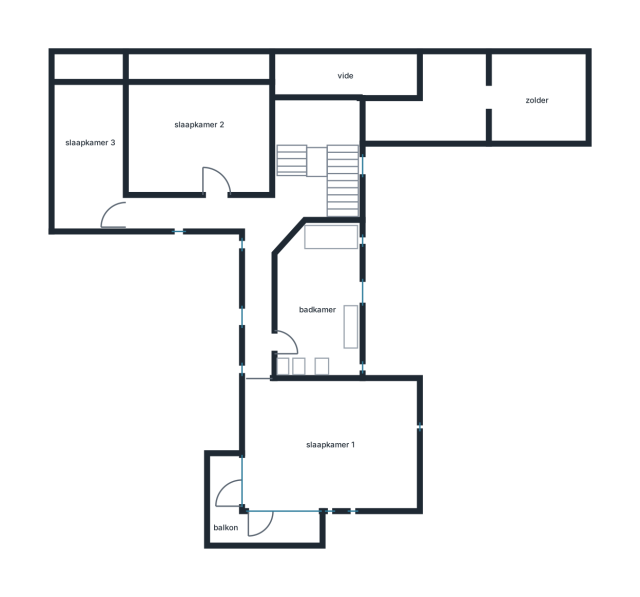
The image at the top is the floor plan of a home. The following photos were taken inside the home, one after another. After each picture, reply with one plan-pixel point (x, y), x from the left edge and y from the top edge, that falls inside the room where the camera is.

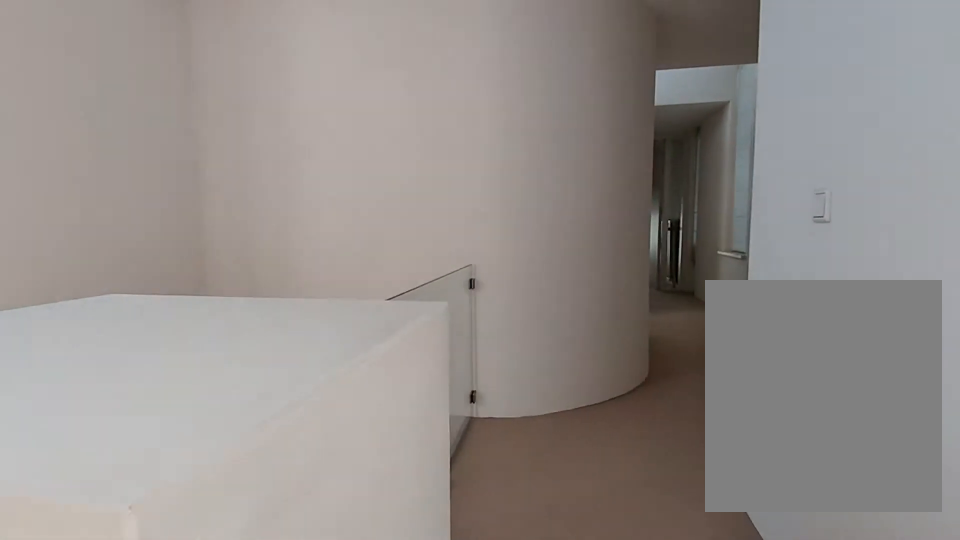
(266, 206)
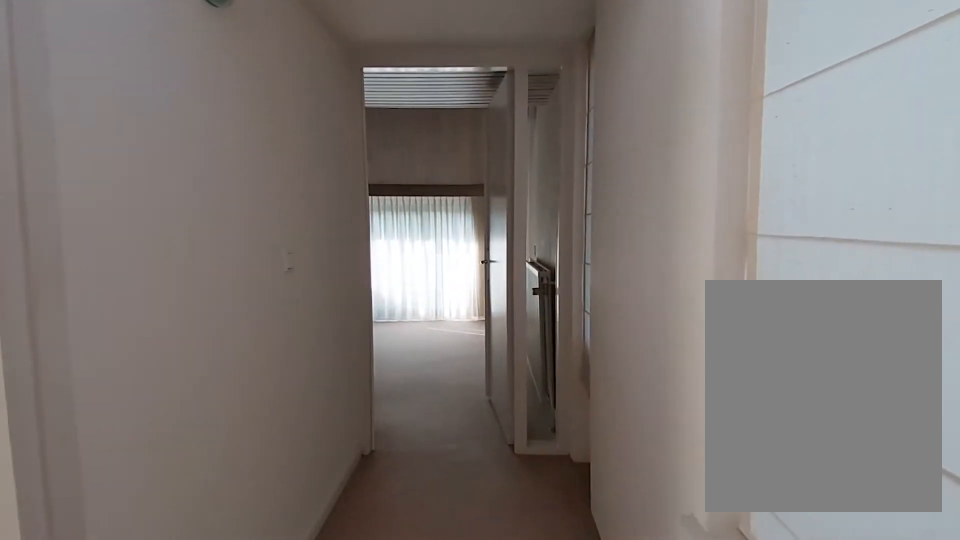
(266, 206)
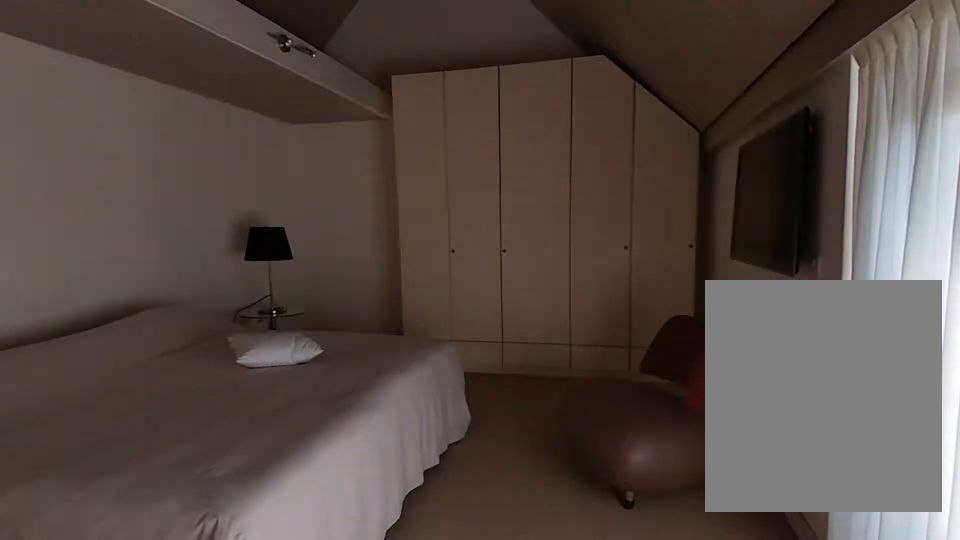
(330, 444)
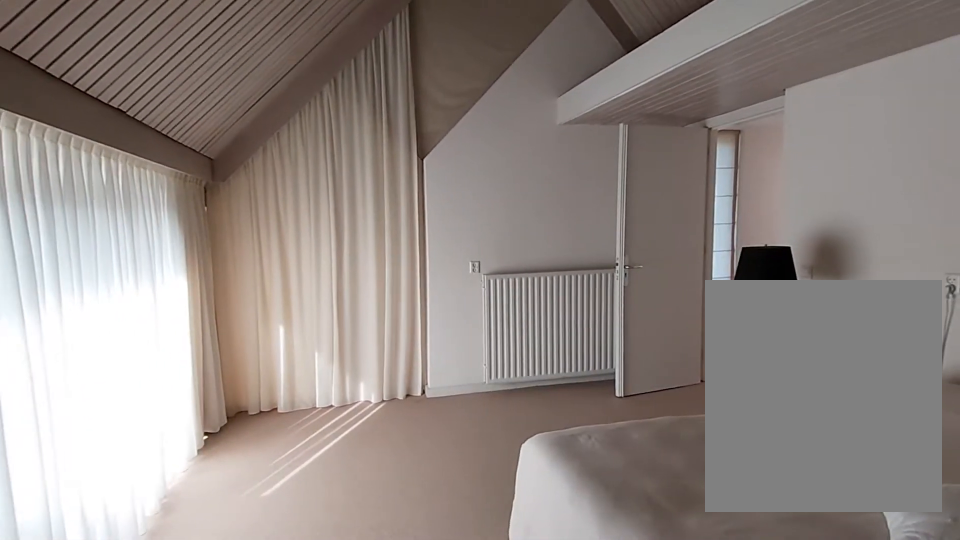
(330, 444)
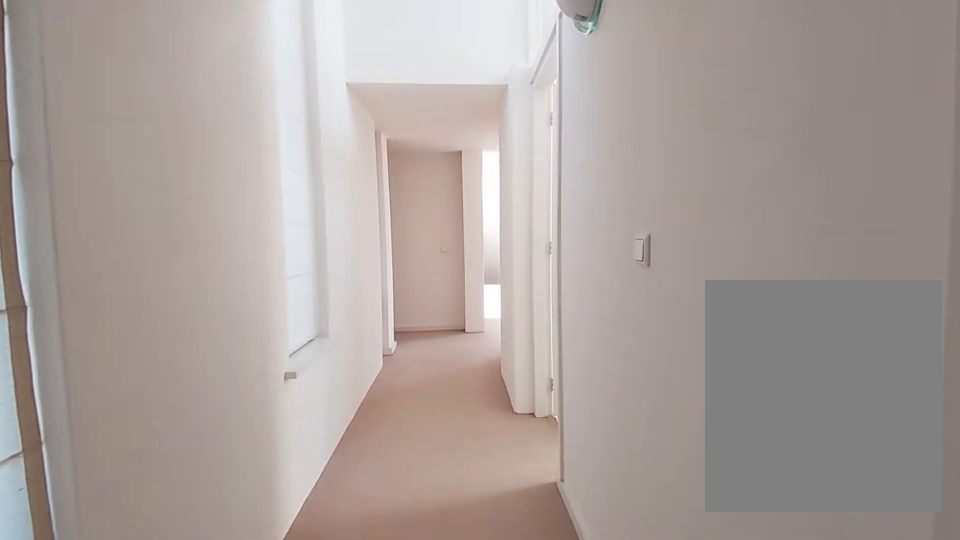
(266, 206)
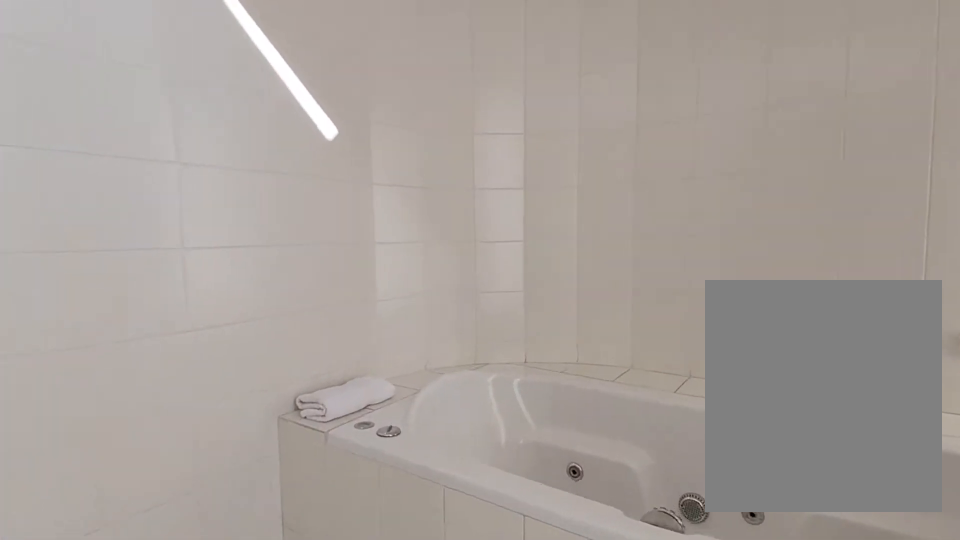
(318, 303)
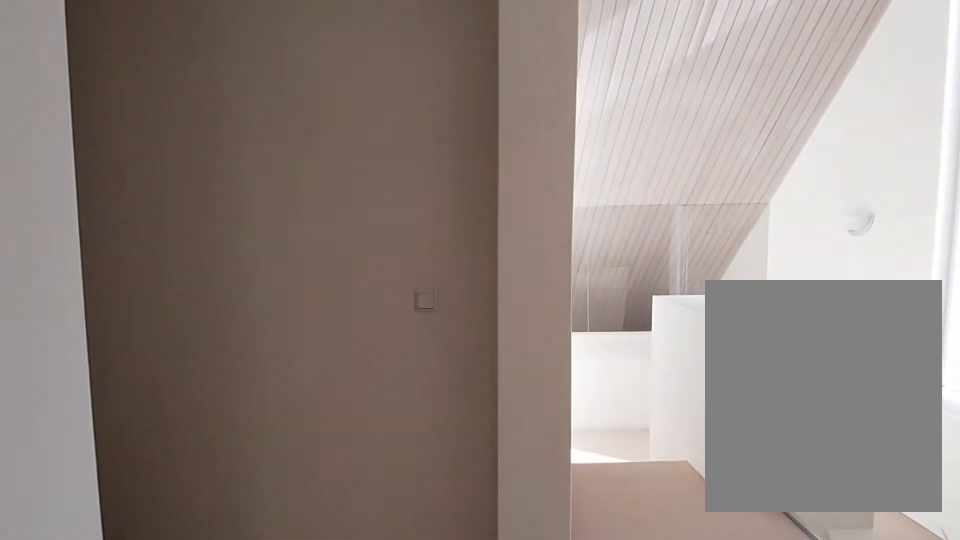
(266, 206)
